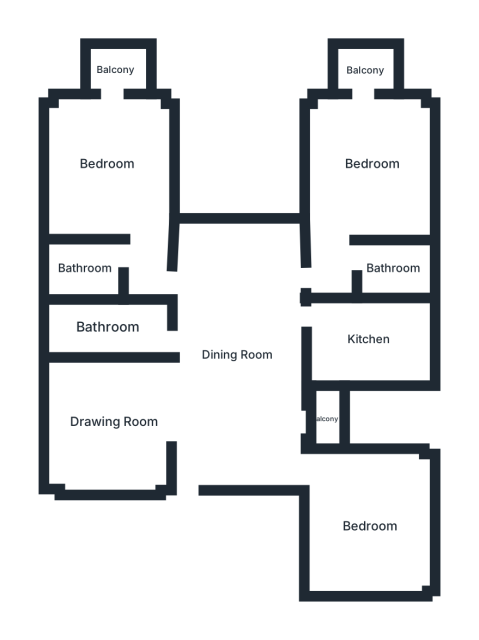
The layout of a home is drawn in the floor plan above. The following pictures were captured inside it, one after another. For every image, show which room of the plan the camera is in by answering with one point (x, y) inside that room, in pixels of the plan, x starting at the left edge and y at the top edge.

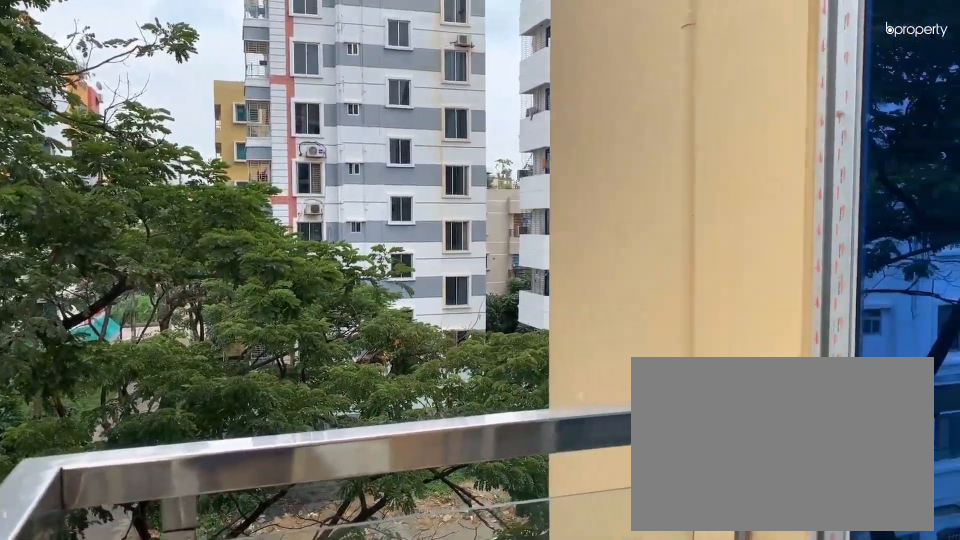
(365, 69)
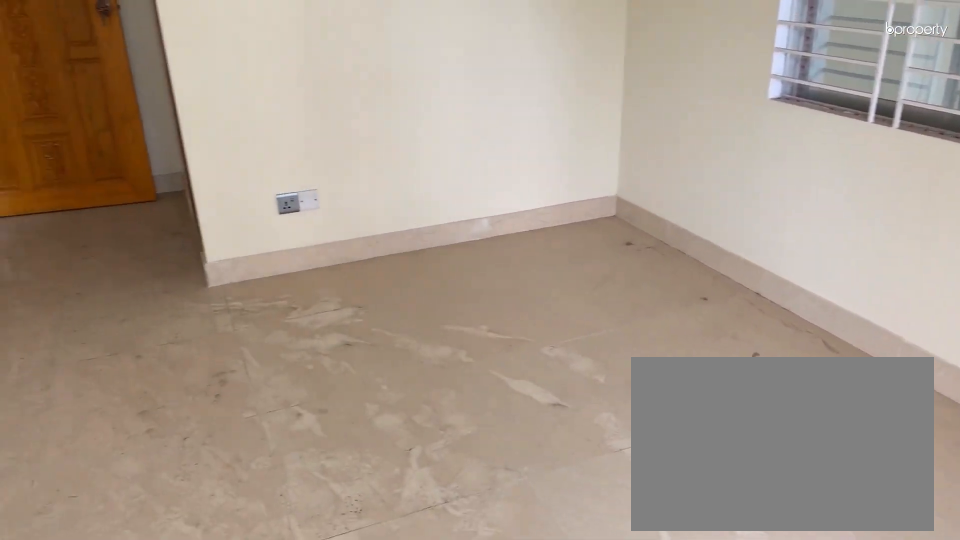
(108, 164)
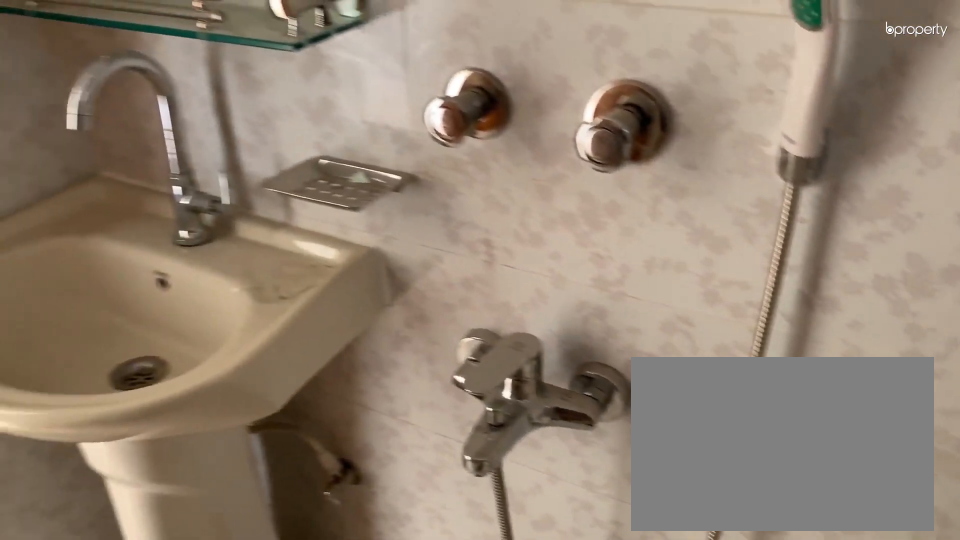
(85, 264)
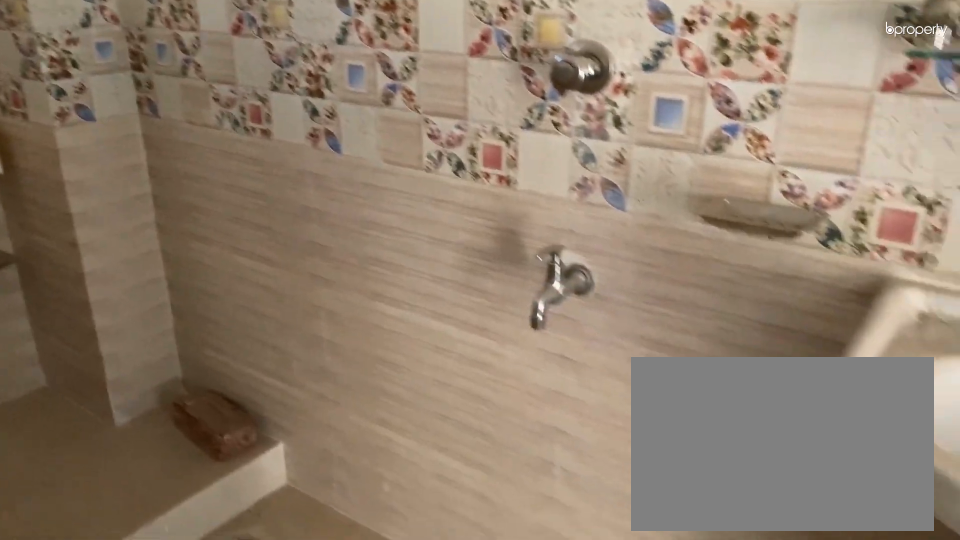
(108, 327)
